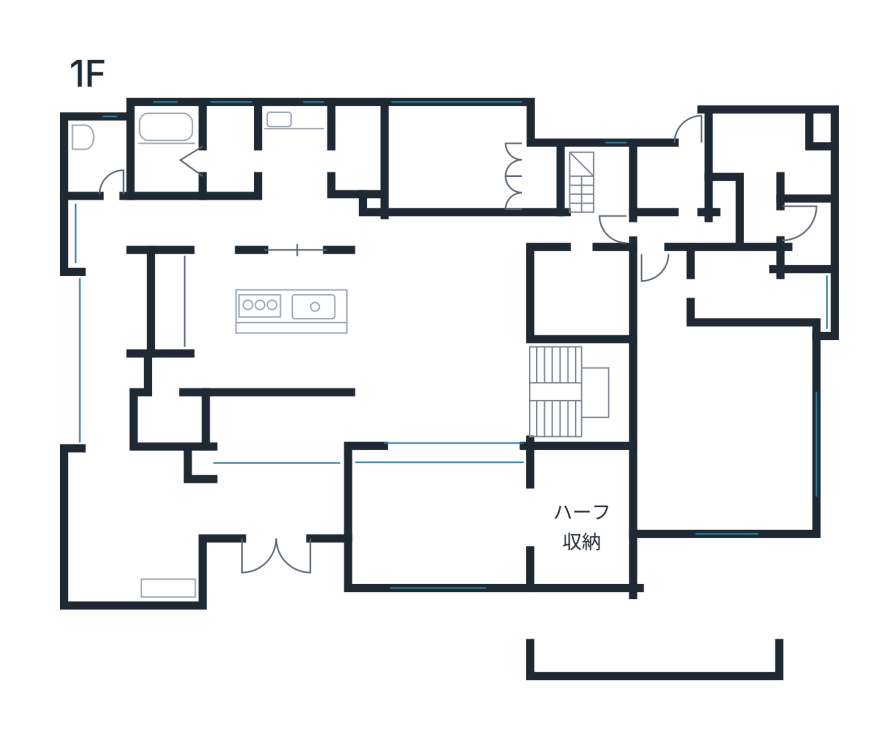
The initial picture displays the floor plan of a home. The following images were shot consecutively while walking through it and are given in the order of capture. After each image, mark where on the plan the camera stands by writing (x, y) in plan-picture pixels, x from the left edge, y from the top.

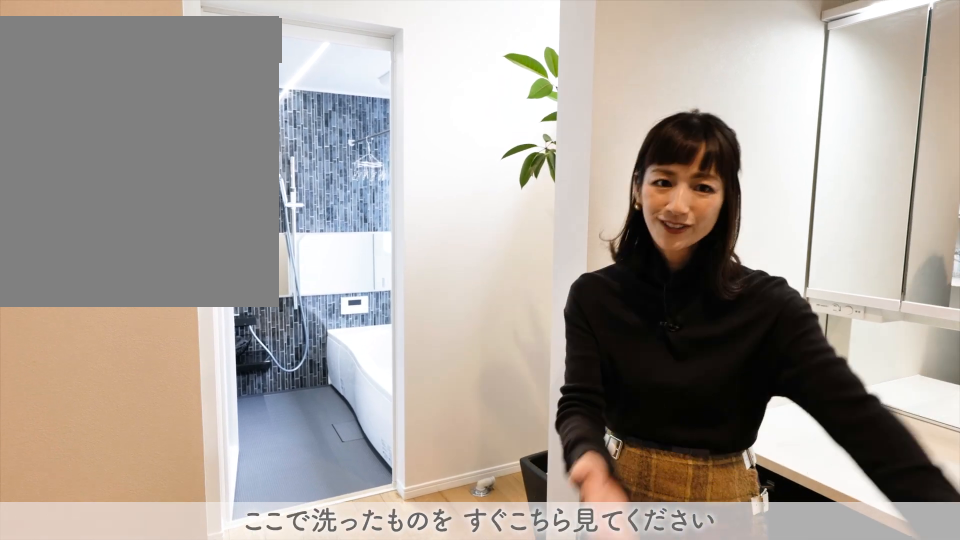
(288, 162)
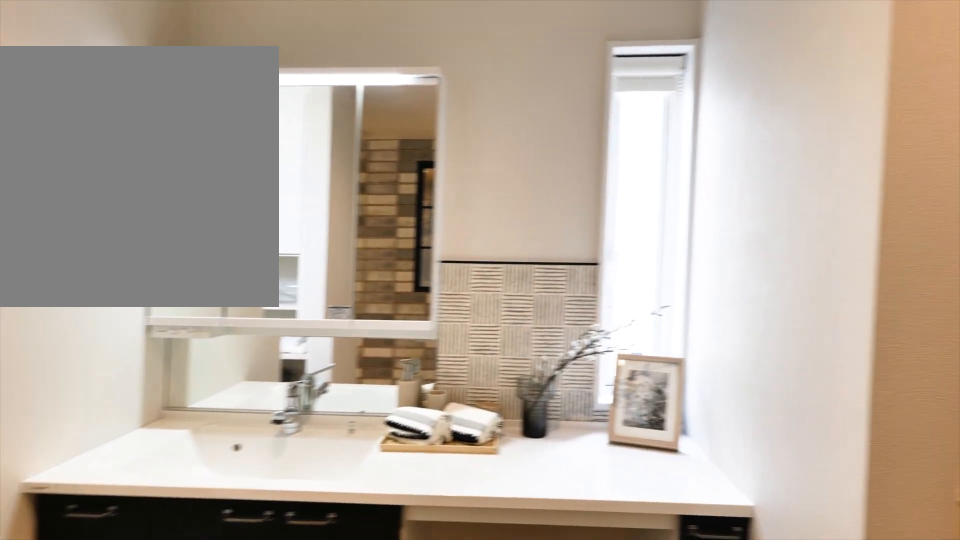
(316, 162)
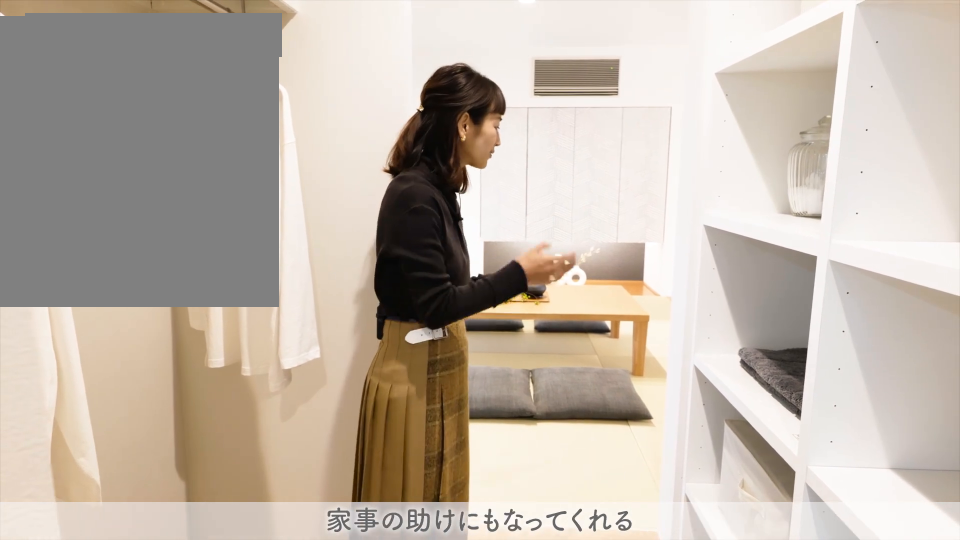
(354, 162)
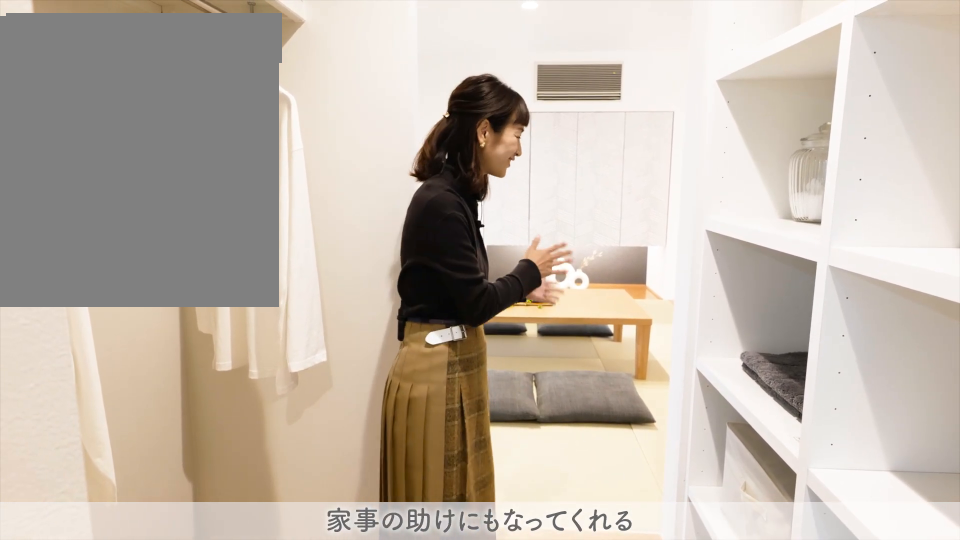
(354, 162)
